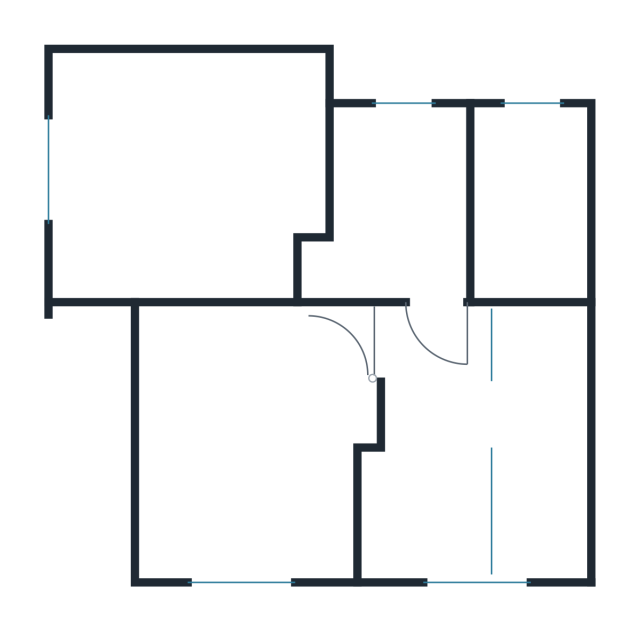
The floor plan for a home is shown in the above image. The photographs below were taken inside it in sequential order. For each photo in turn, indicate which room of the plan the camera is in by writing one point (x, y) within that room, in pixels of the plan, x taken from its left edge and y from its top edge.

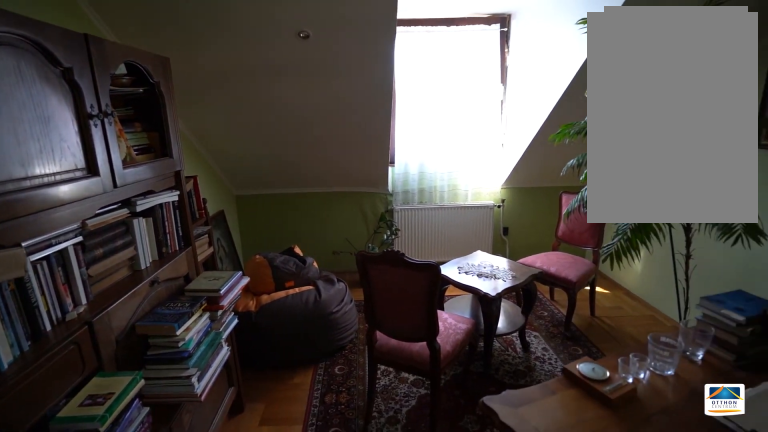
(245, 442)
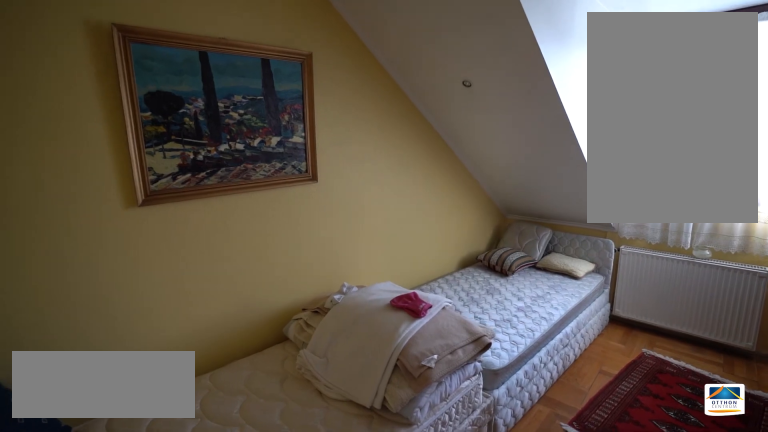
(438, 431)
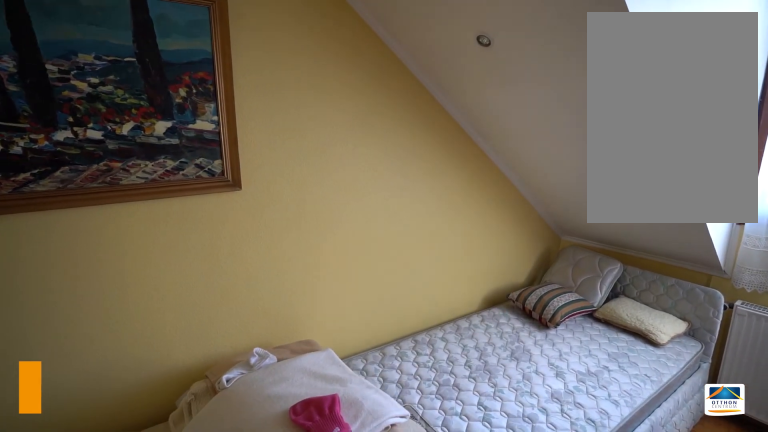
(438, 431)
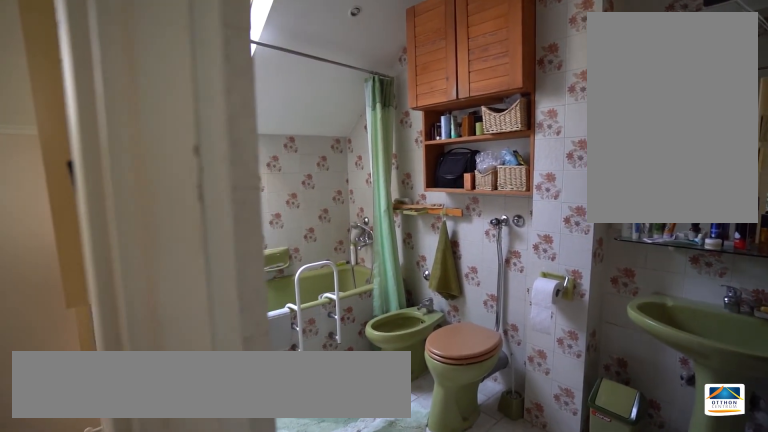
(539, 194)
